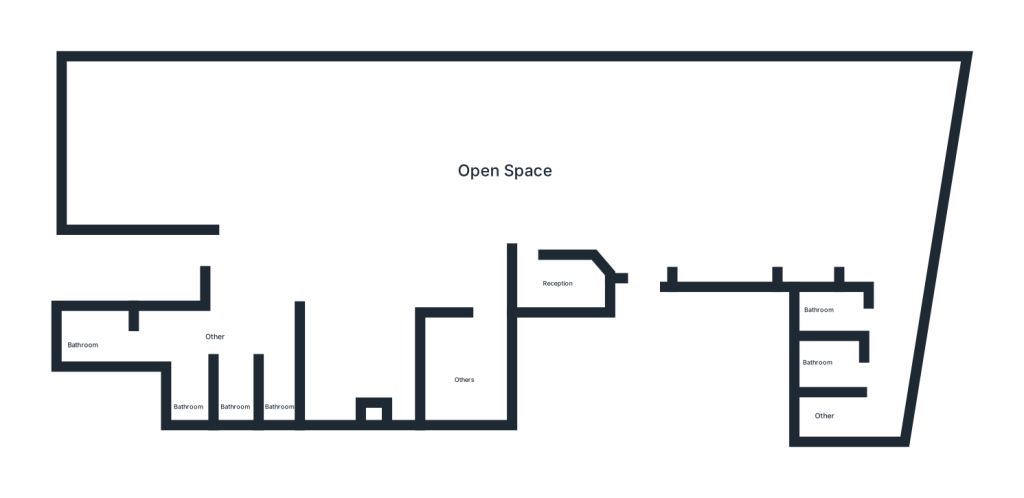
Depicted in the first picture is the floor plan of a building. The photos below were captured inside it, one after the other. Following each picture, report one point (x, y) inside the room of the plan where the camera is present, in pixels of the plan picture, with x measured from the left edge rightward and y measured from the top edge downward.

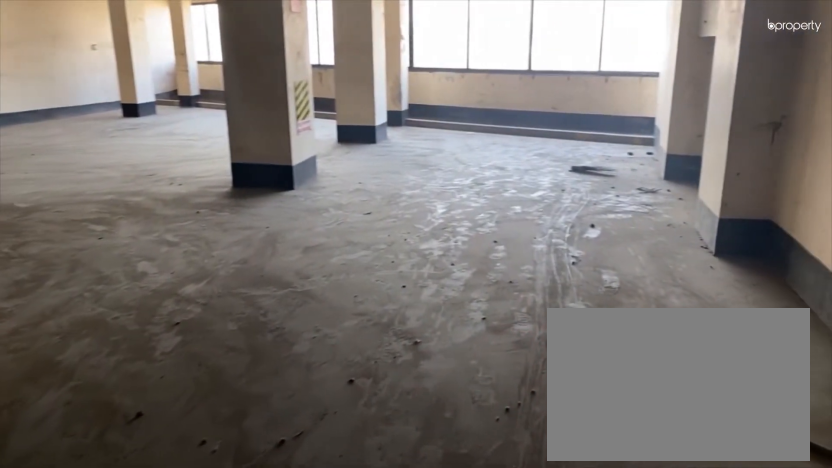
(766, 196)
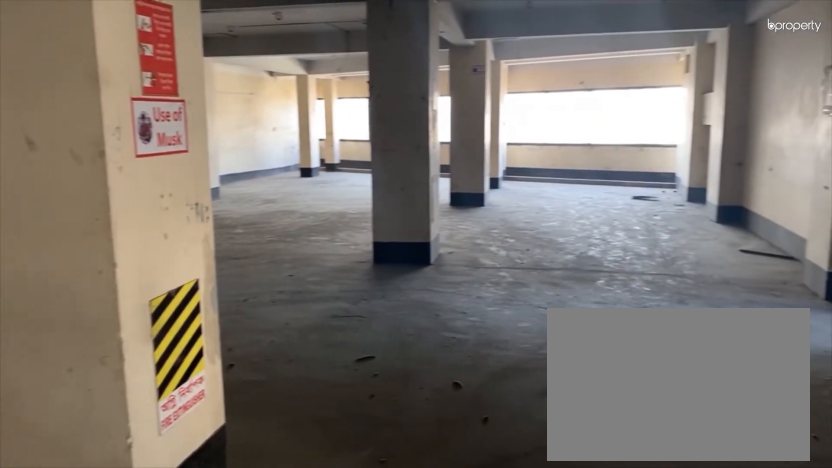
(447, 190)
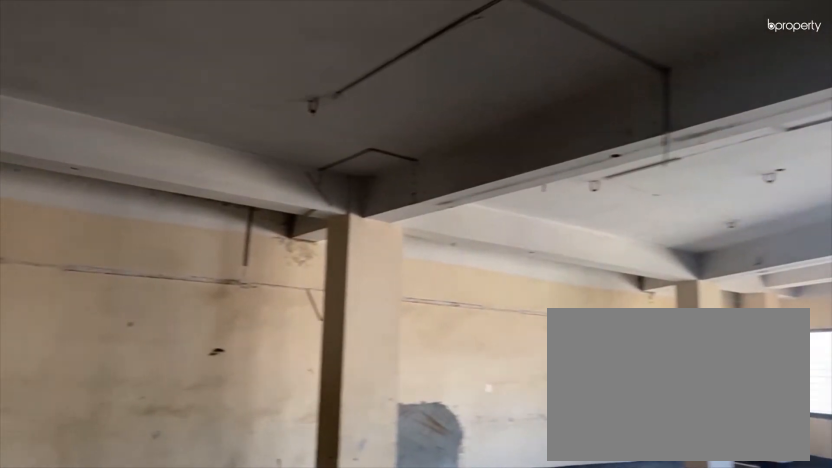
(772, 142)
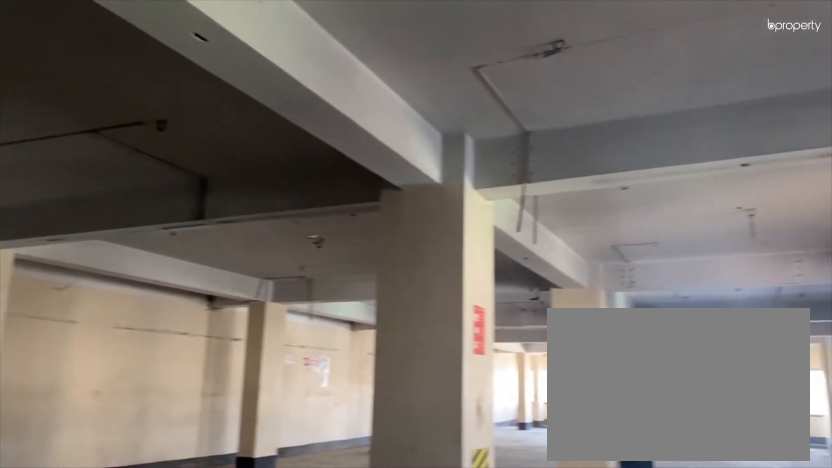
(349, 192)
